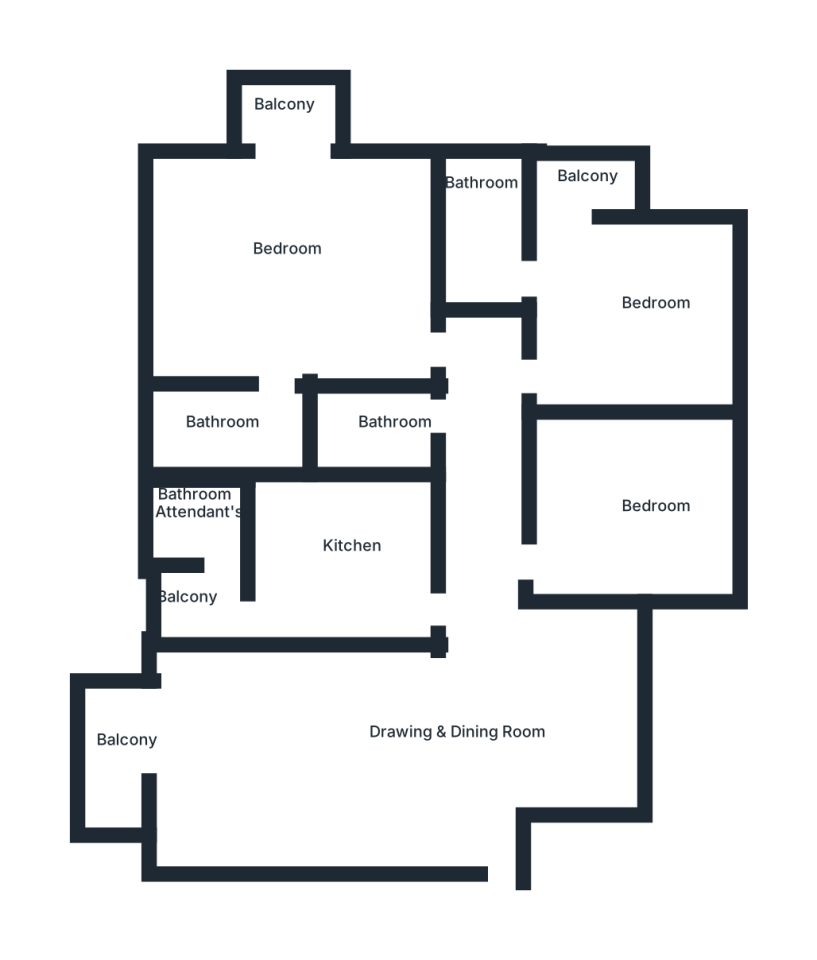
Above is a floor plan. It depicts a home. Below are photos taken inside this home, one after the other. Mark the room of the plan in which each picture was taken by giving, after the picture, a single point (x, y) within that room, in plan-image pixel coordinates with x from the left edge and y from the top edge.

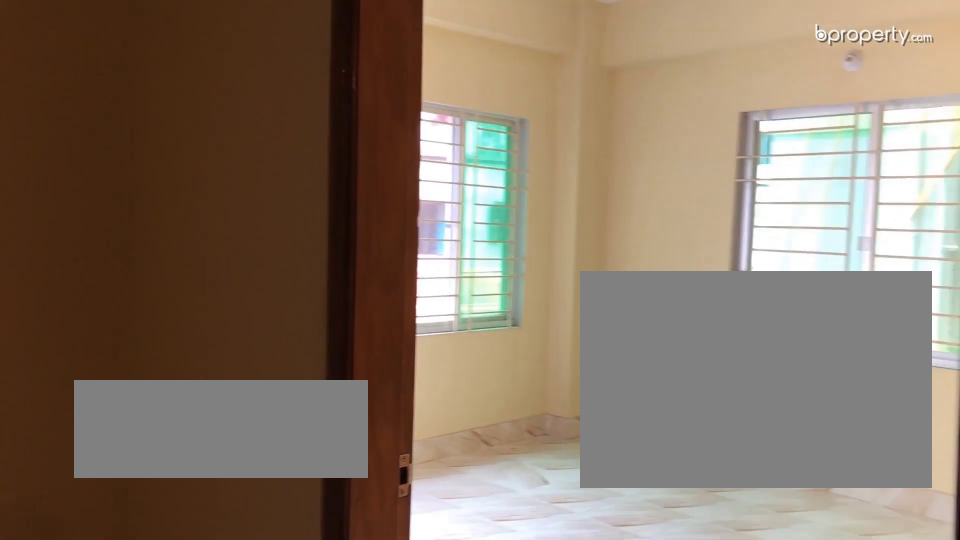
(579, 296)
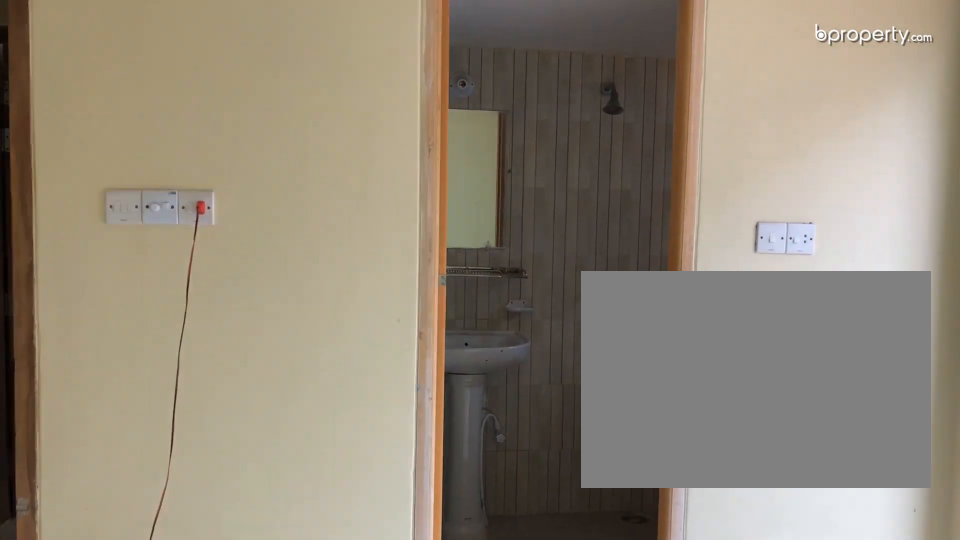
(579, 296)
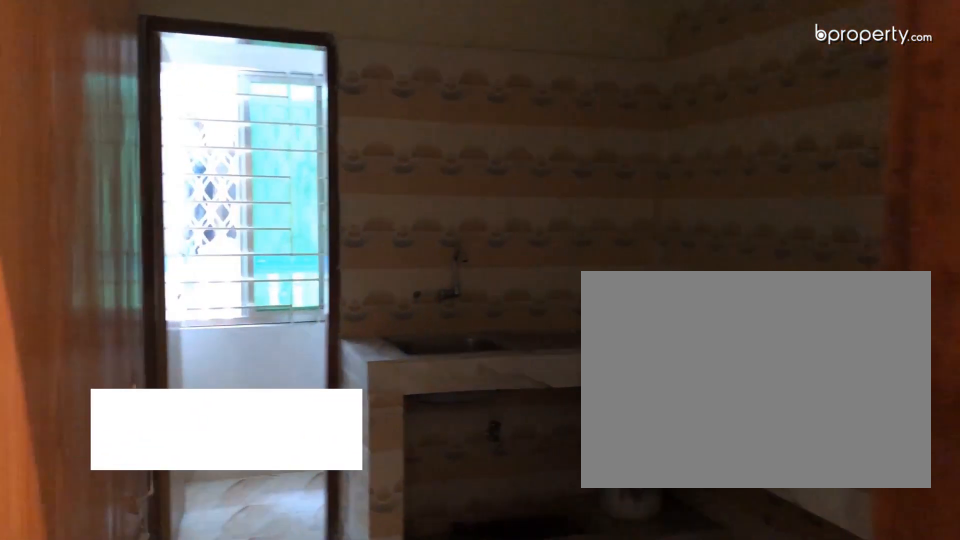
(357, 563)
